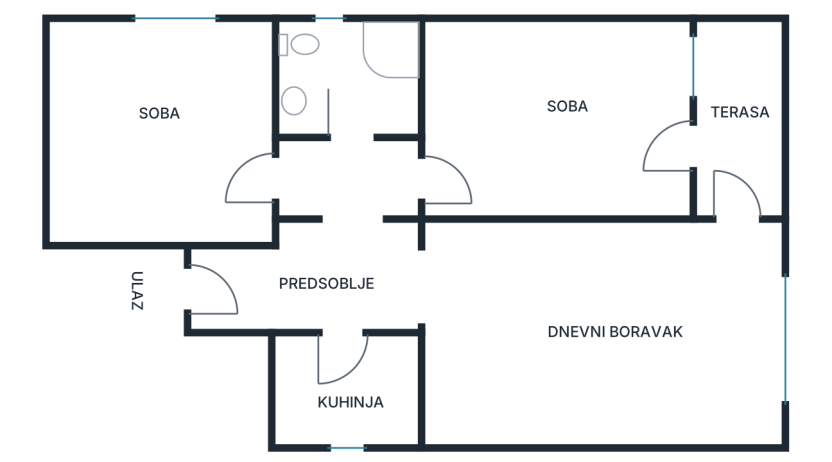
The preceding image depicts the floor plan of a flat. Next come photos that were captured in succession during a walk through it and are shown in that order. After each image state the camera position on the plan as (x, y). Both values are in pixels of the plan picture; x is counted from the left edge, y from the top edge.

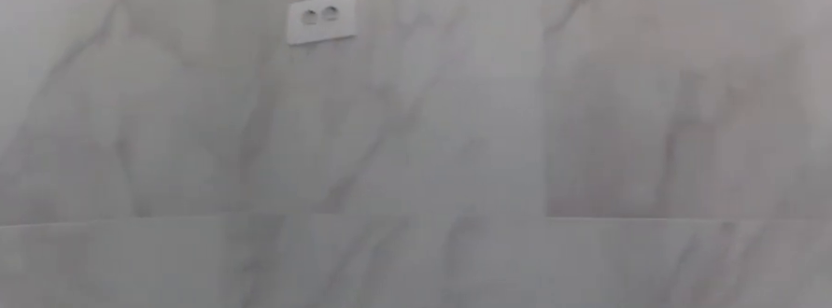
(370, 385)
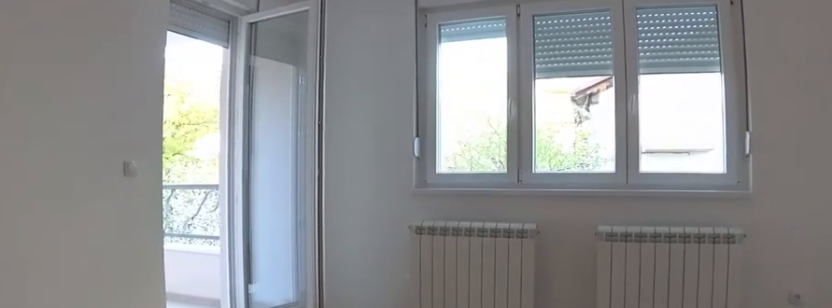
(684, 309)
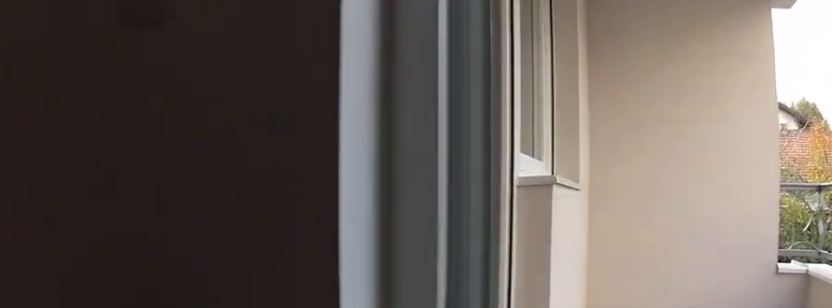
(724, 290)
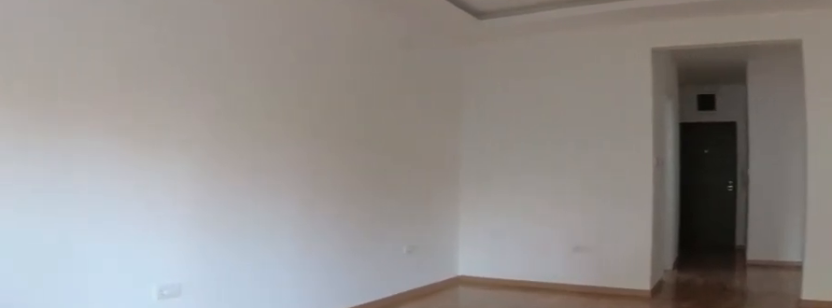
(702, 301)
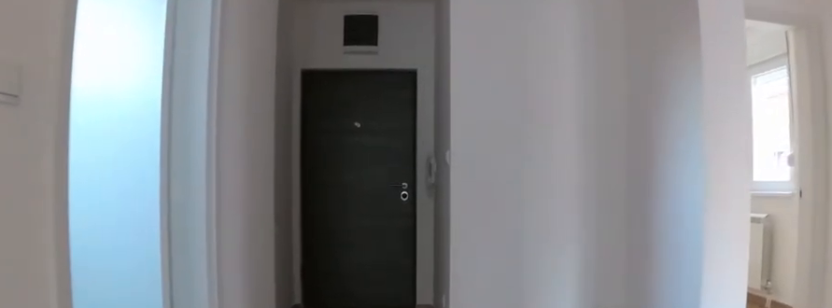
(449, 279)
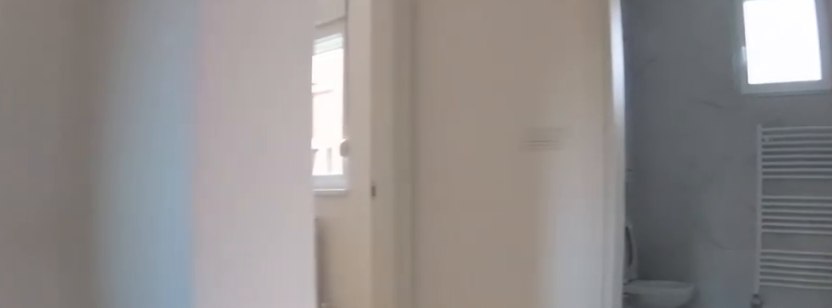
(369, 252)
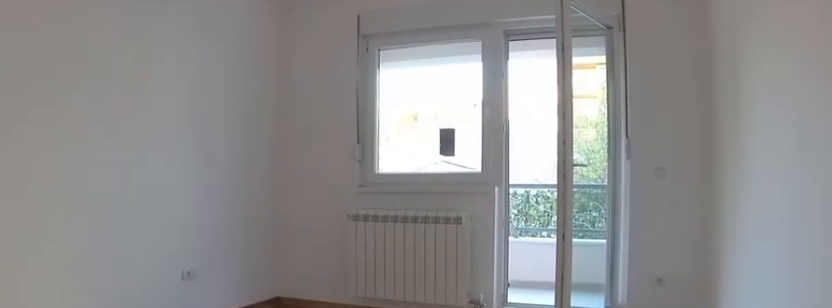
(414, 186)
